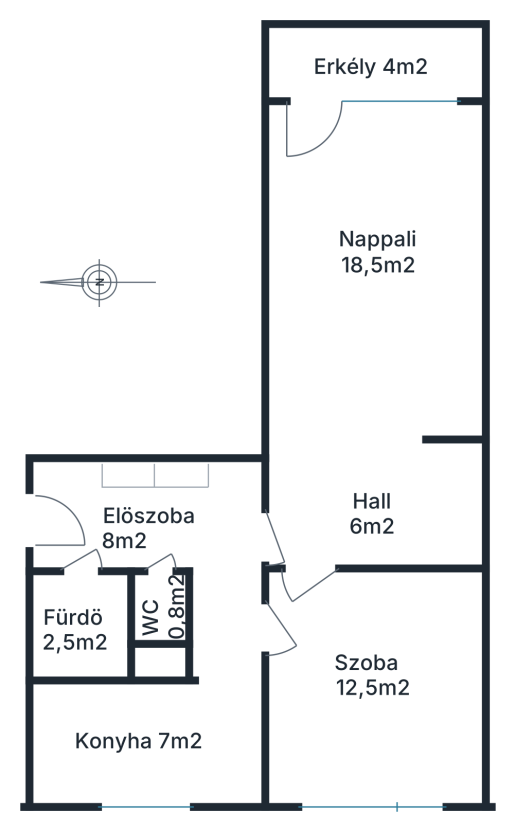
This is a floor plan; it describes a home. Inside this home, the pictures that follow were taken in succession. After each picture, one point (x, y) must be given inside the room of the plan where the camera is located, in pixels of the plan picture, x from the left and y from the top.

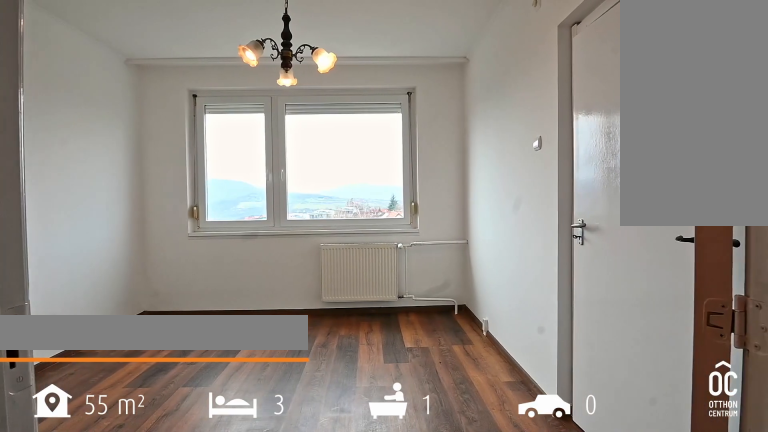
(372, 700)
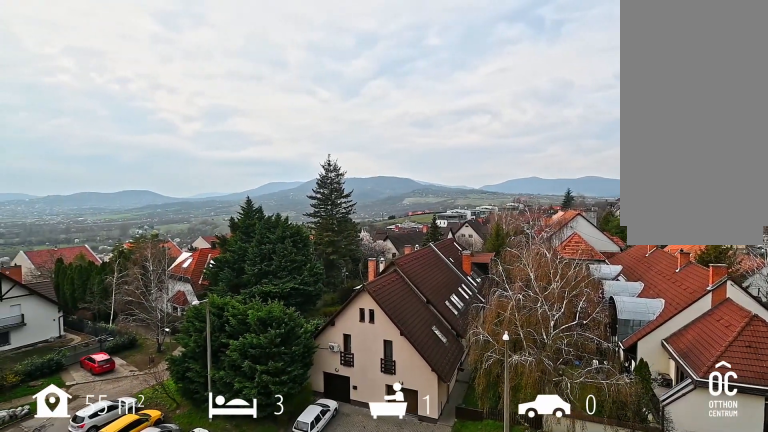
(372, 700)
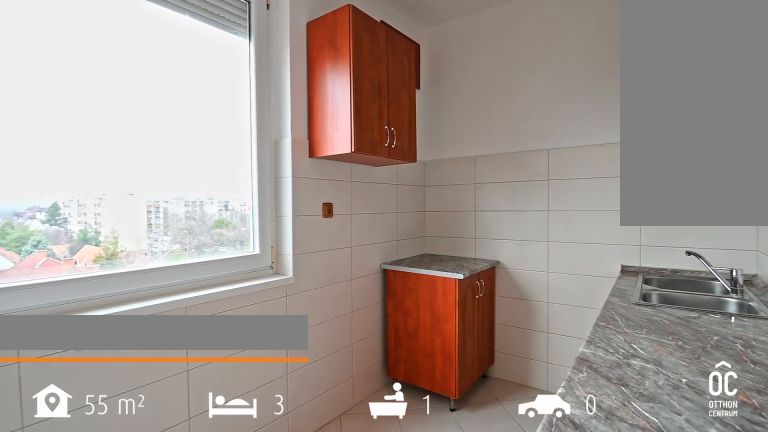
(146, 738)
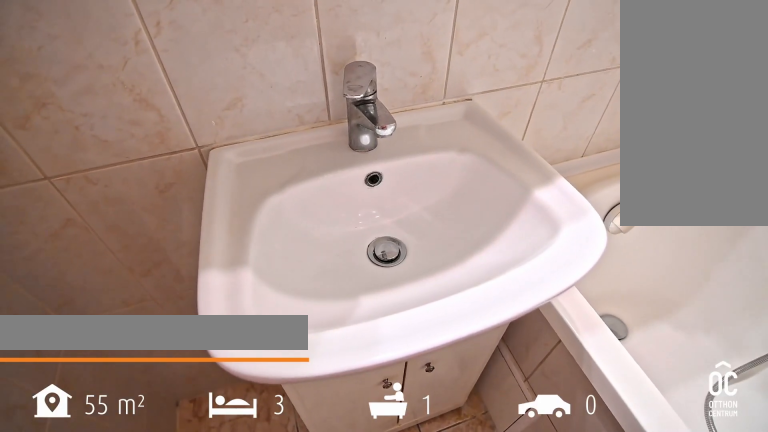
(82, 622)
